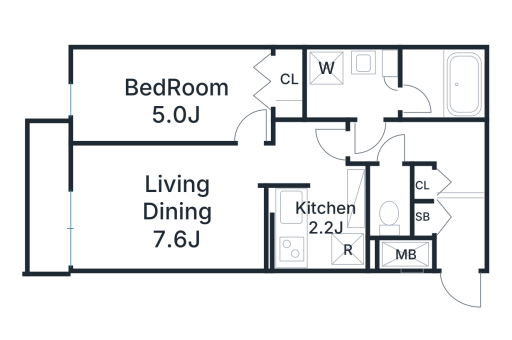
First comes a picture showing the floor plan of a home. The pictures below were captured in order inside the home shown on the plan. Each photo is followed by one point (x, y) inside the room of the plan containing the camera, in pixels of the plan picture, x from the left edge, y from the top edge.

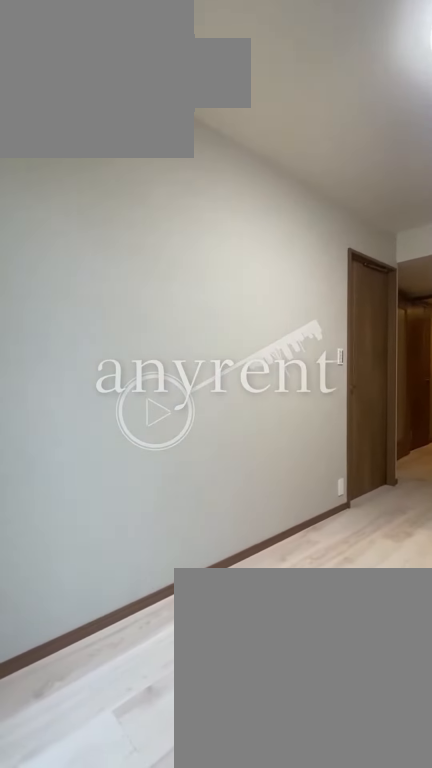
(166, 207)
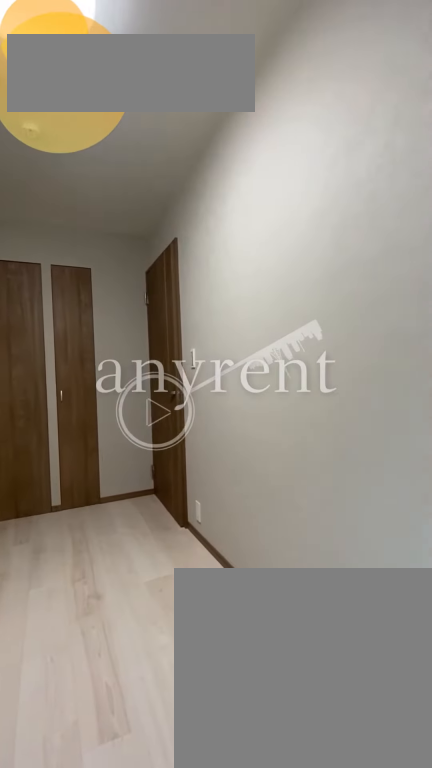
(171, 94)
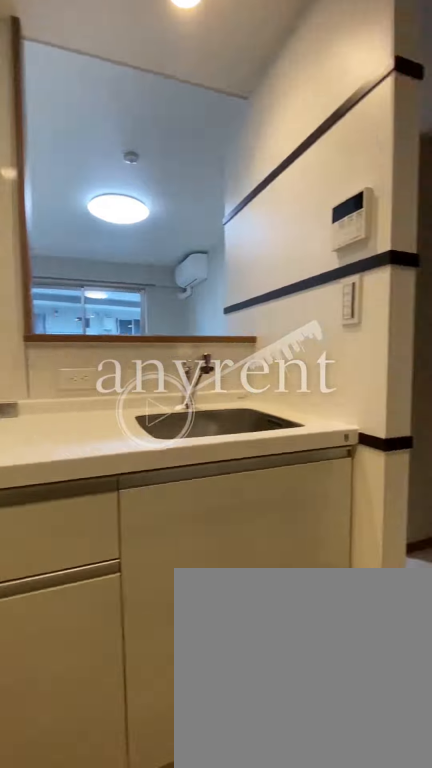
(289, 227)
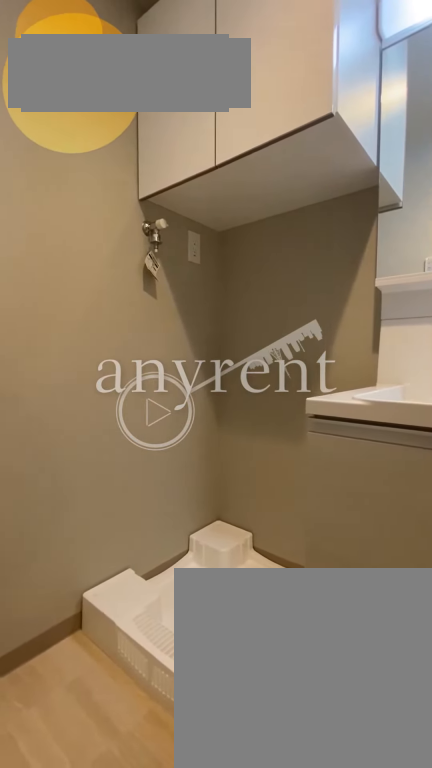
(327, 67)
